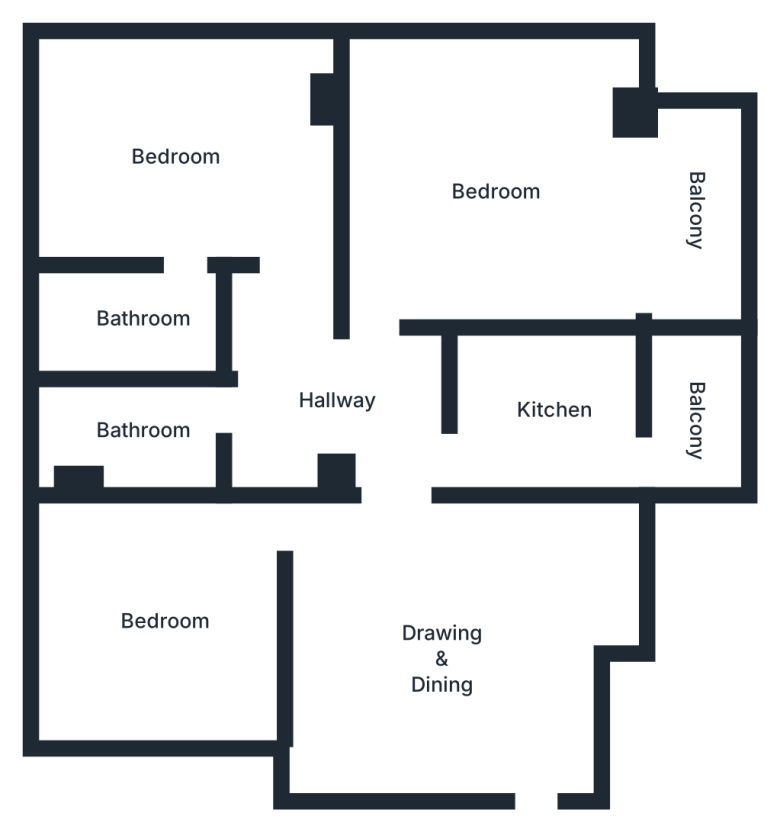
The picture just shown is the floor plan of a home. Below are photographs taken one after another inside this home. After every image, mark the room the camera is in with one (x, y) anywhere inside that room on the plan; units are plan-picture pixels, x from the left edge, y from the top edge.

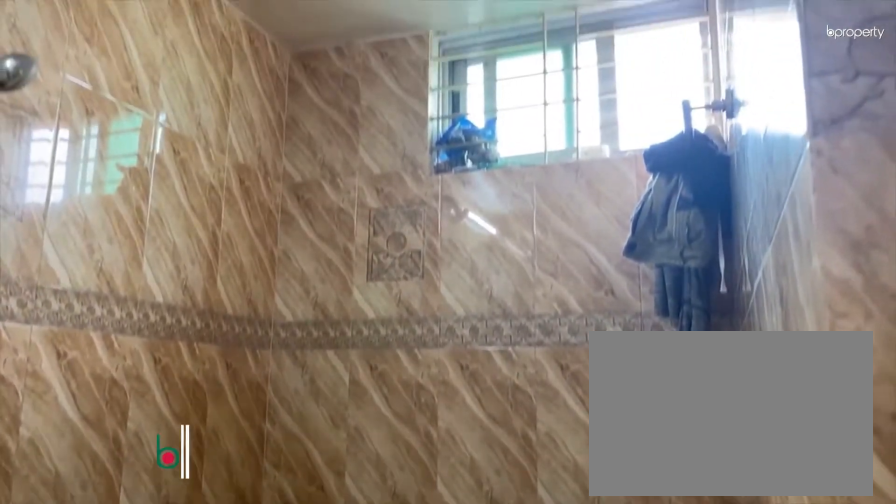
(143, 325)
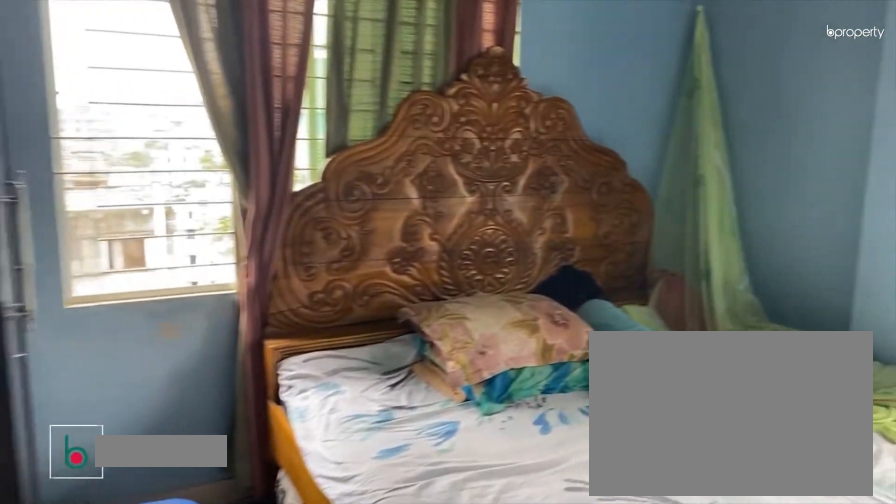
(497, 190)
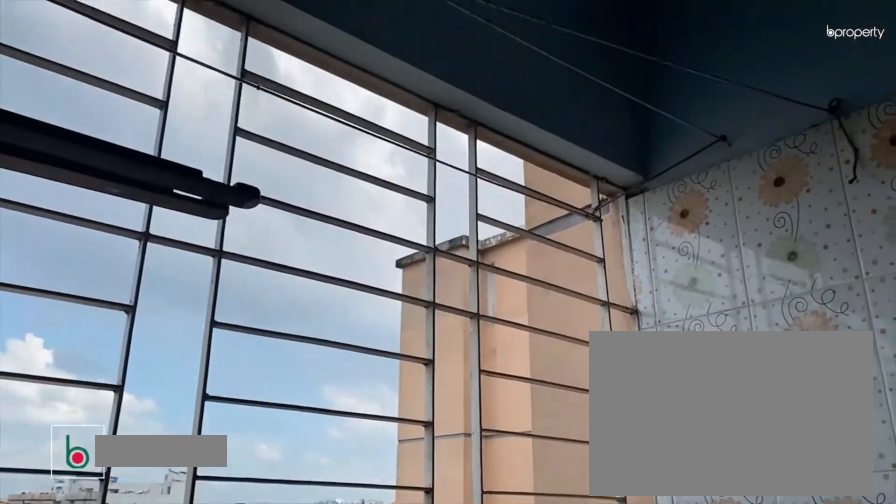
(697, 213)
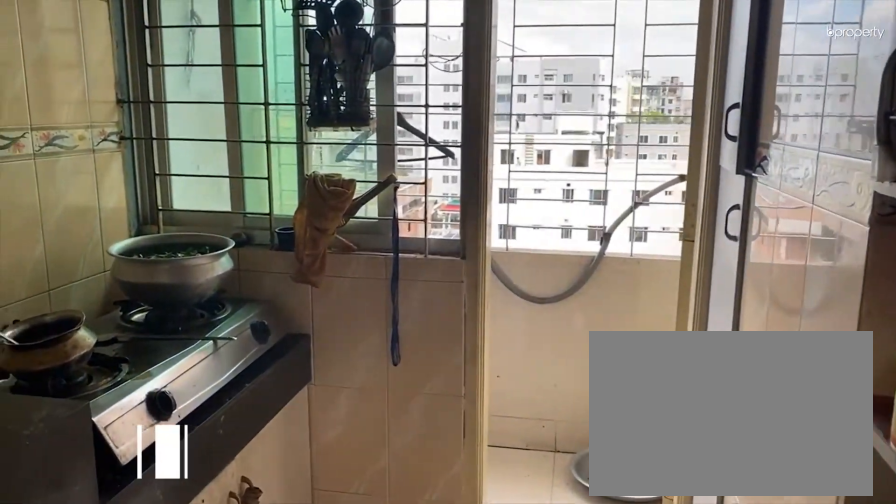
(555, 410)
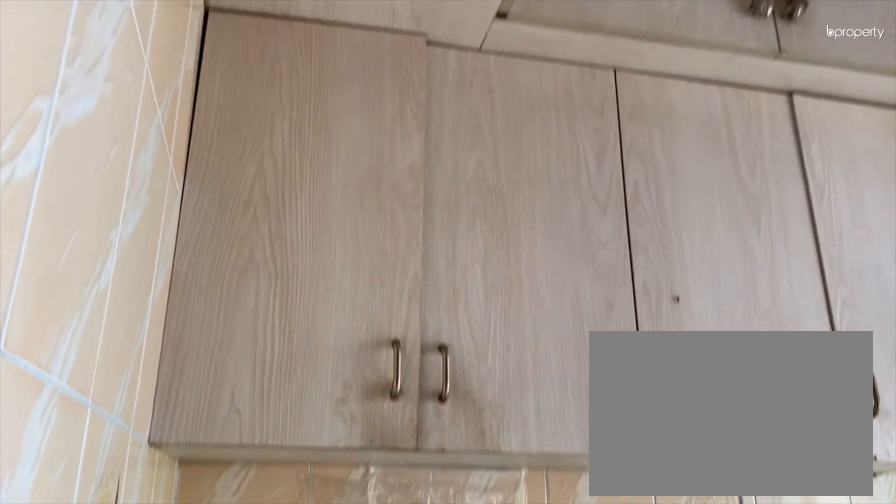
(555, 410)
